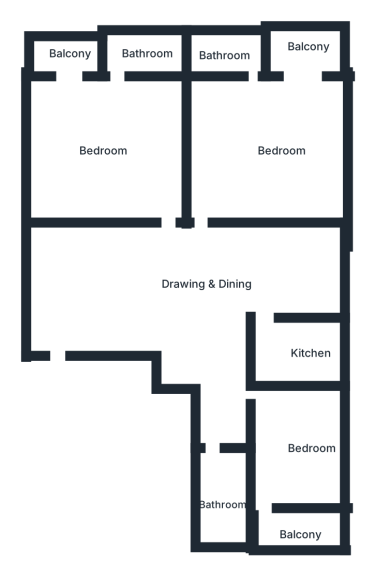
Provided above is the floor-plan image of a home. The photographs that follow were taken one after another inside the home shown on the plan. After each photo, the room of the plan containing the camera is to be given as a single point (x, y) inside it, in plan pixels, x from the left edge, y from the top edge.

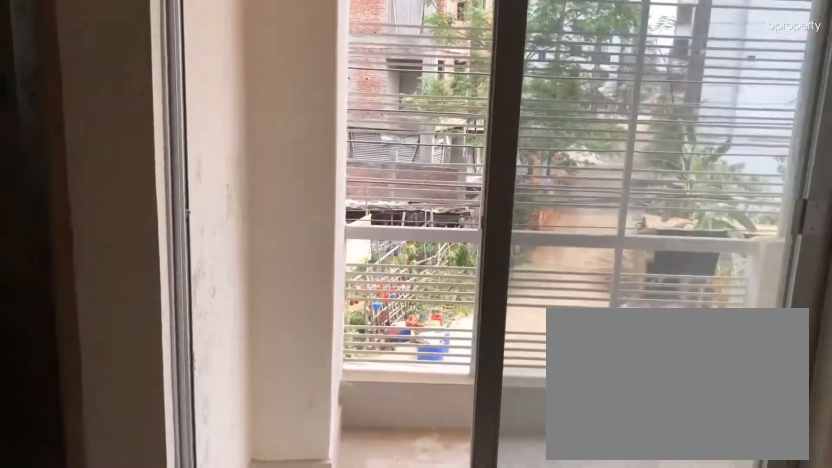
(306, 85)
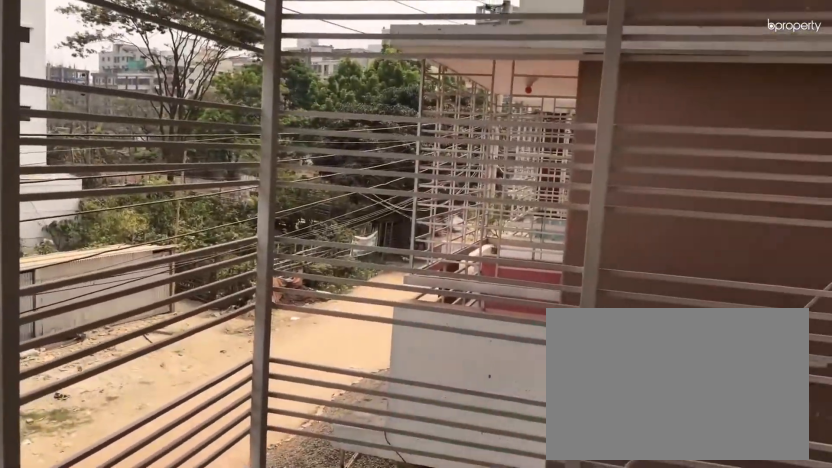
(305, 60)
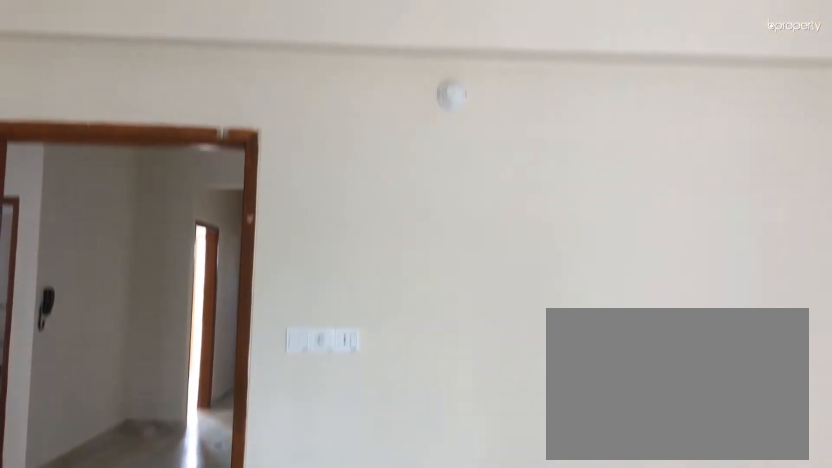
(110, 95)
